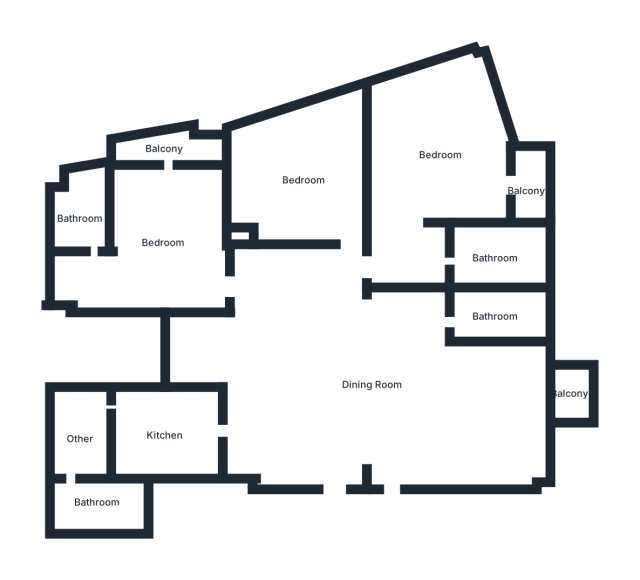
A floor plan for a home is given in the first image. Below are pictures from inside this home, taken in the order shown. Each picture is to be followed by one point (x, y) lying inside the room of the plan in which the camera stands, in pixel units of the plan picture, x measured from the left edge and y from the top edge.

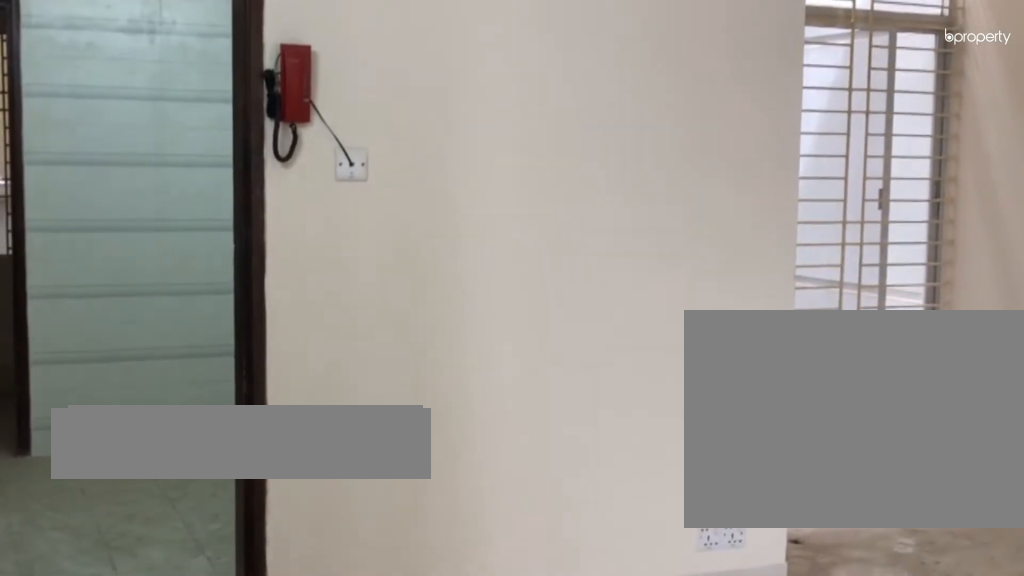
(370, 385)
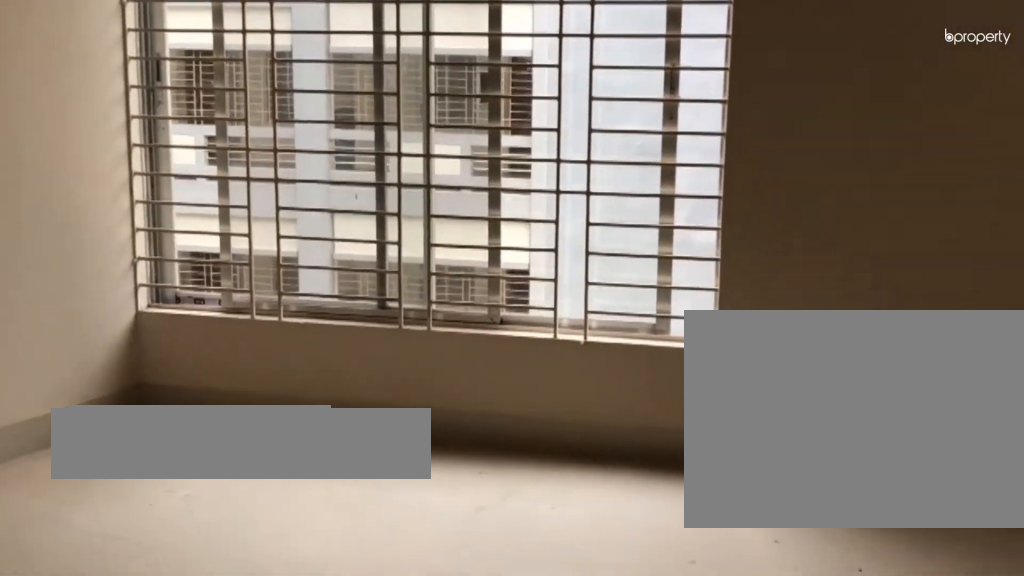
(303, 180)
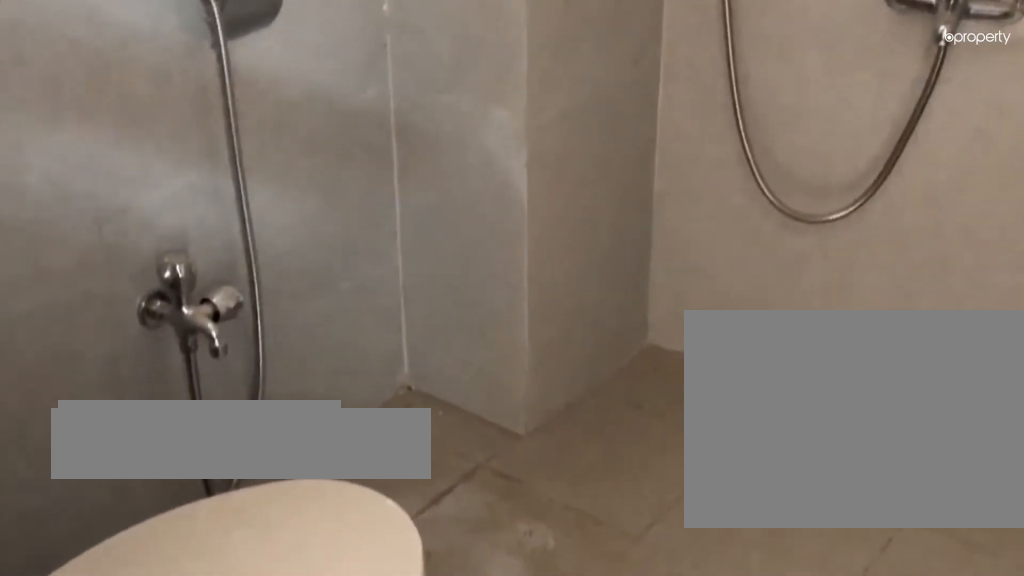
(80, 218)
